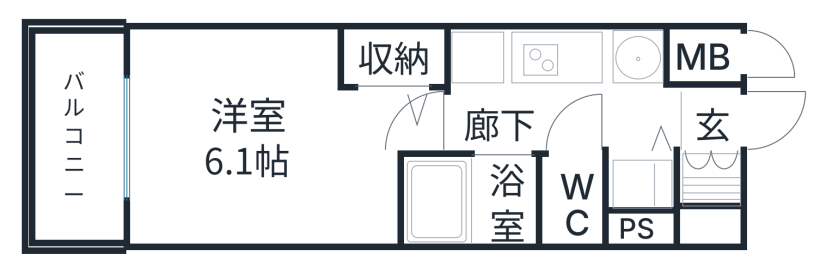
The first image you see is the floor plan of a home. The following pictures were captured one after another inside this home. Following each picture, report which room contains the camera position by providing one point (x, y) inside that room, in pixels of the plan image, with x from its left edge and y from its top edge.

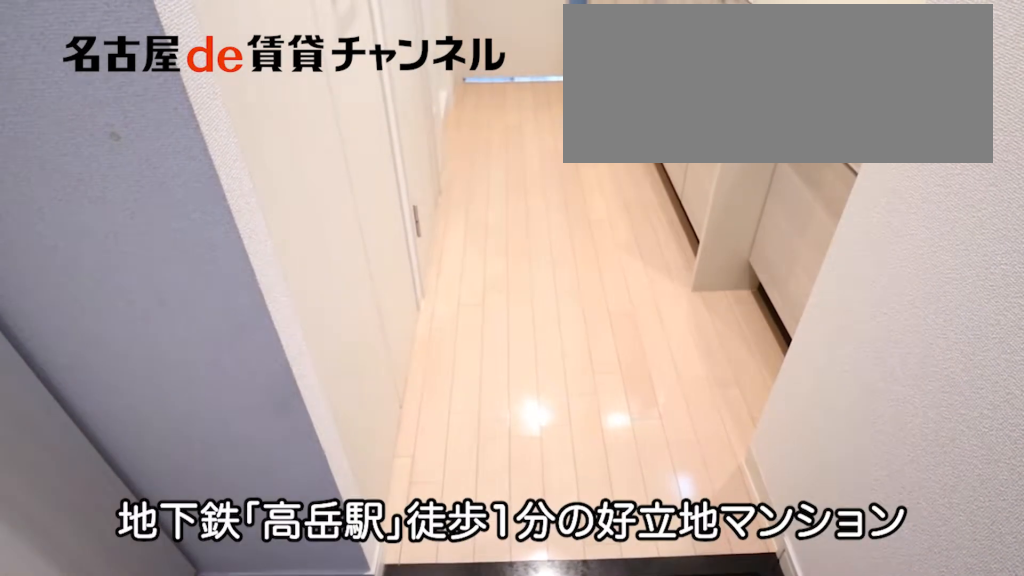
(710, 199)
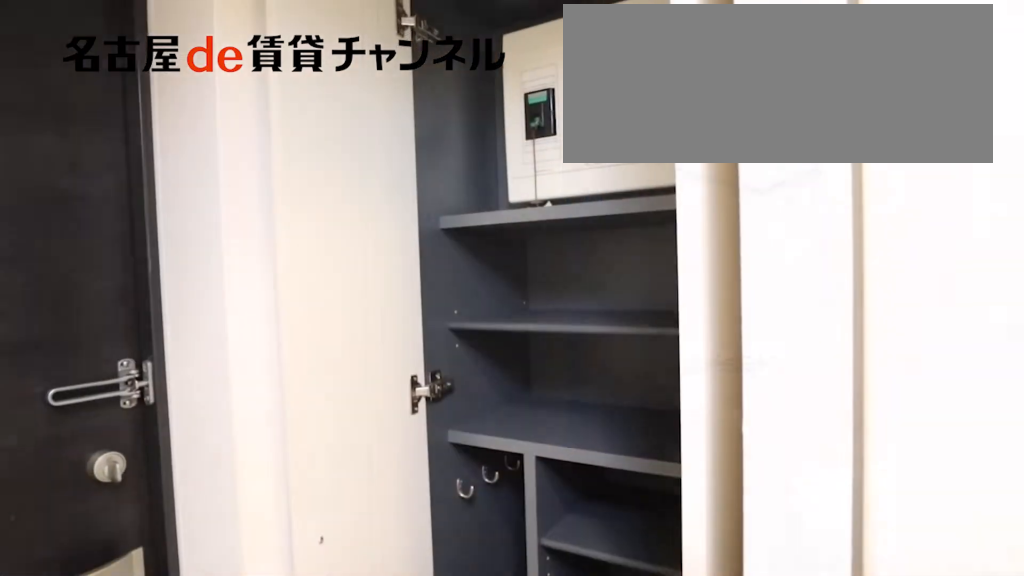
(710, 199)
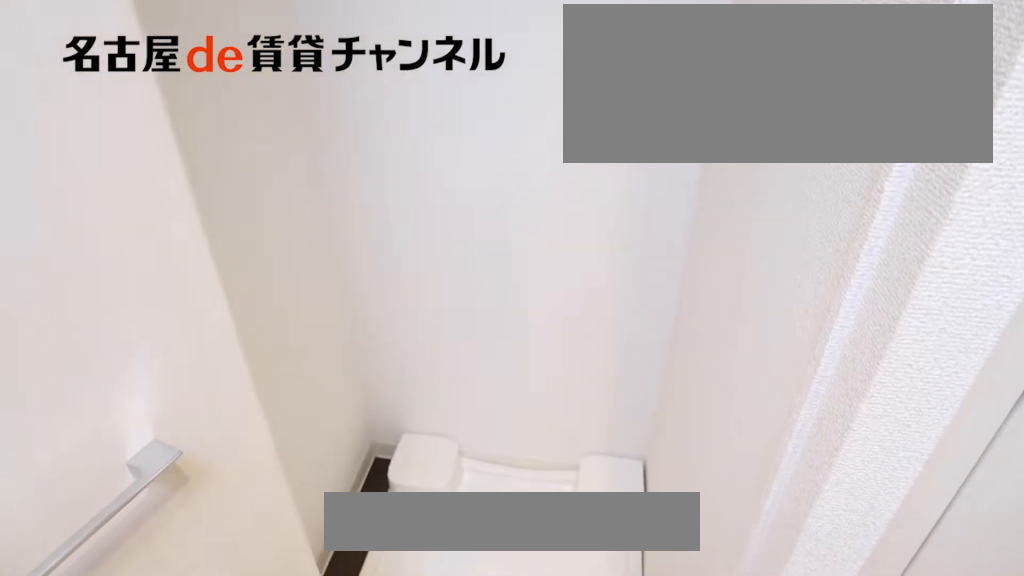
(642, 185)
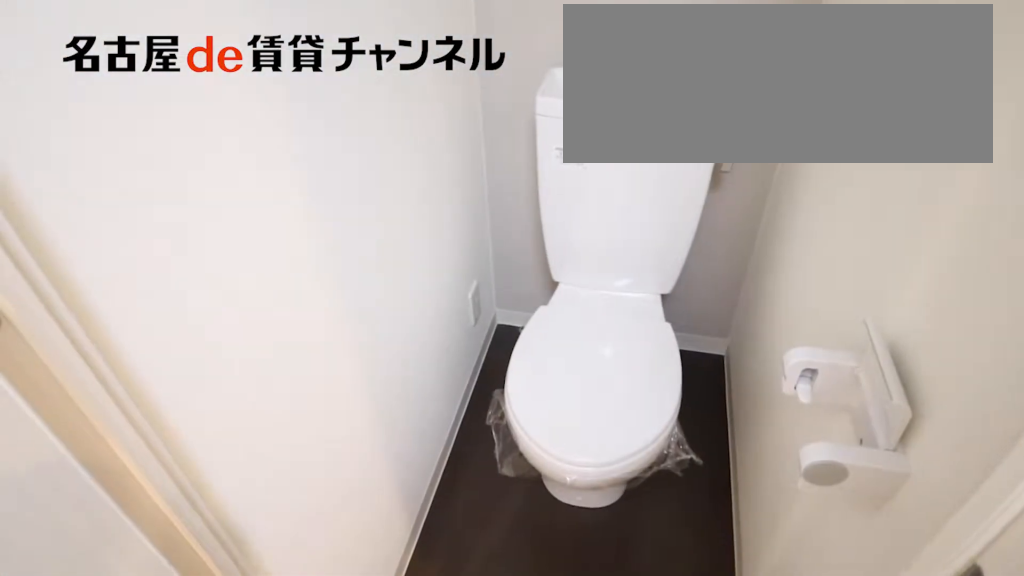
(571, 205)
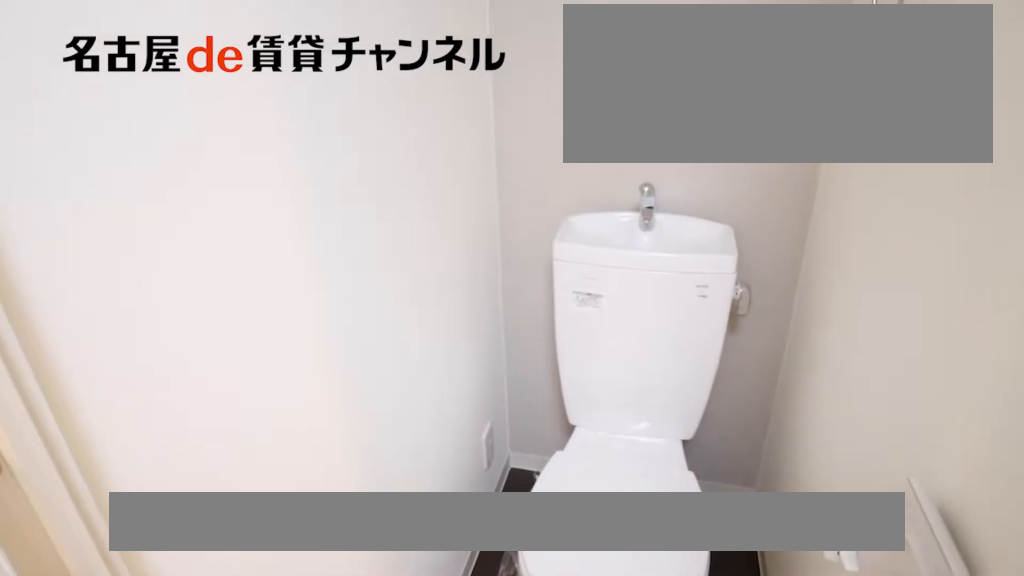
(571, 205)
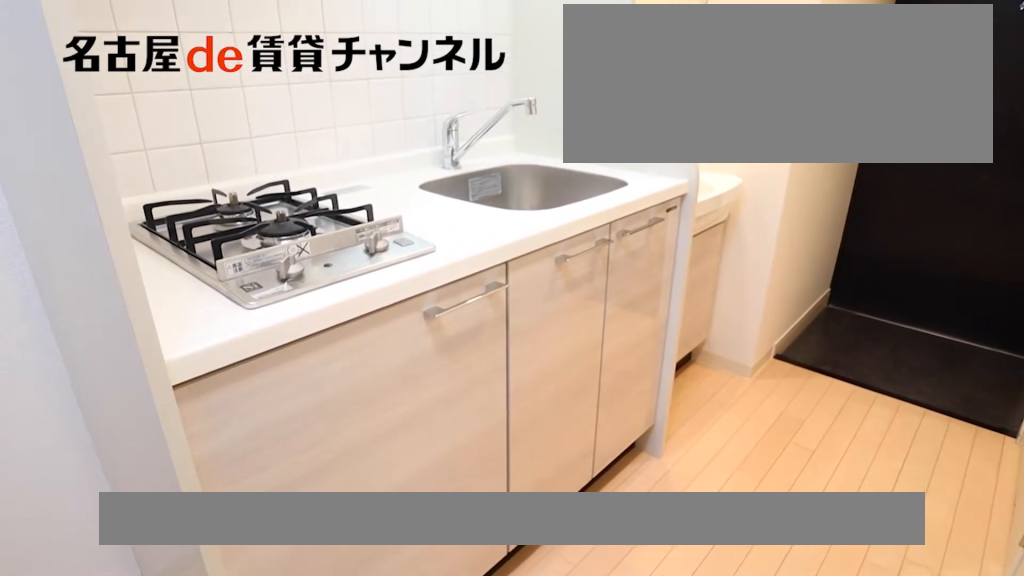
(530, 61)
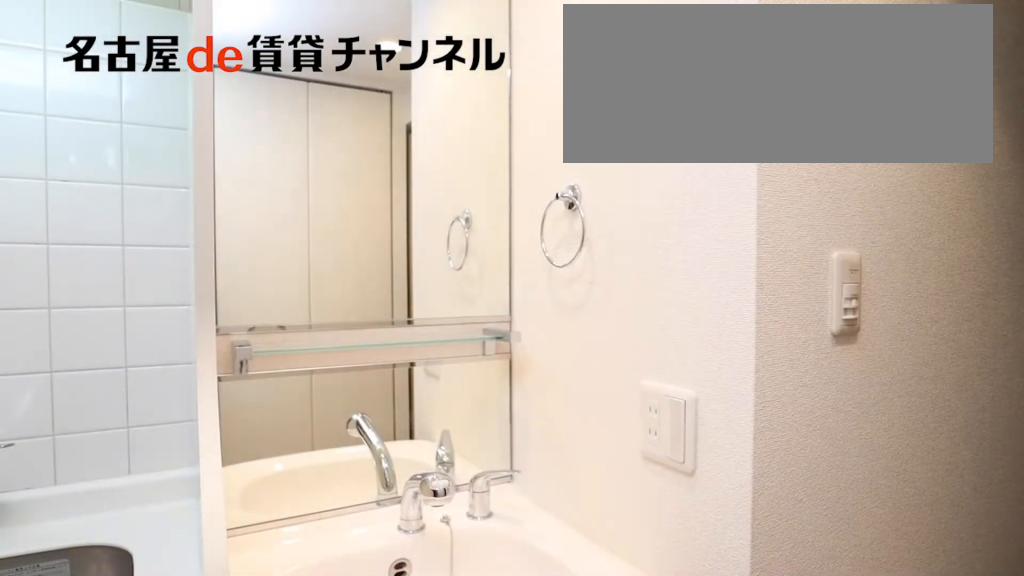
(637, 59)
